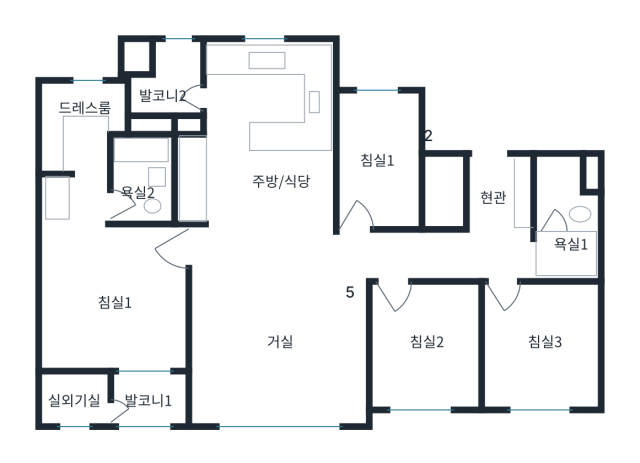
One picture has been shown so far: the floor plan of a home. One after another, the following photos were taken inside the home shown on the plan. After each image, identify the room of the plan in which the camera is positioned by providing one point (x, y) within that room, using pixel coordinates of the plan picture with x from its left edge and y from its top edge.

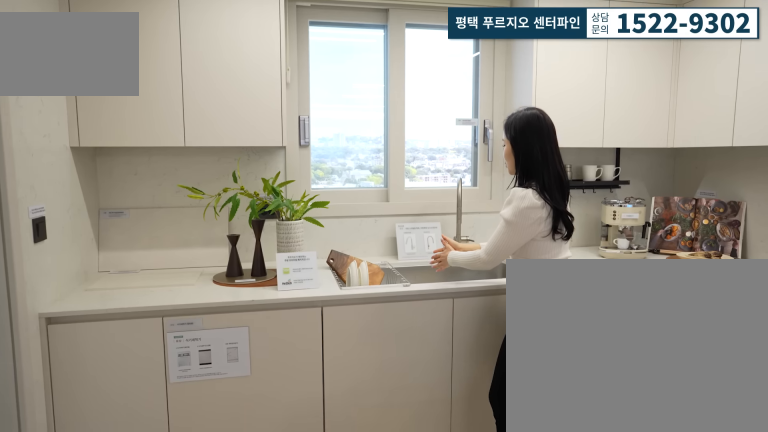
(274, 155)
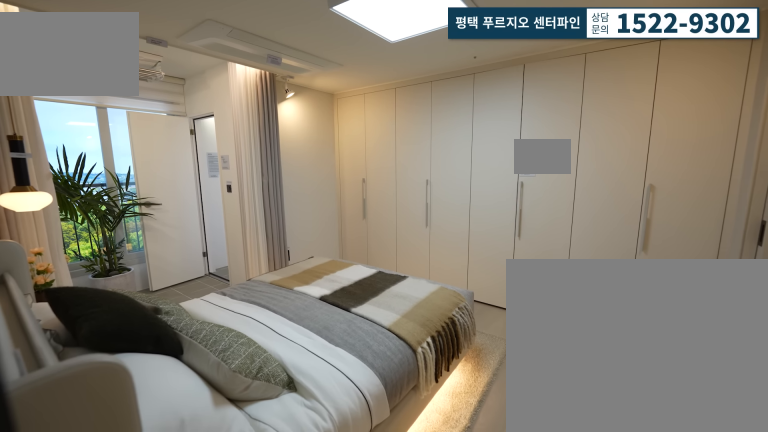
(114, 301)
